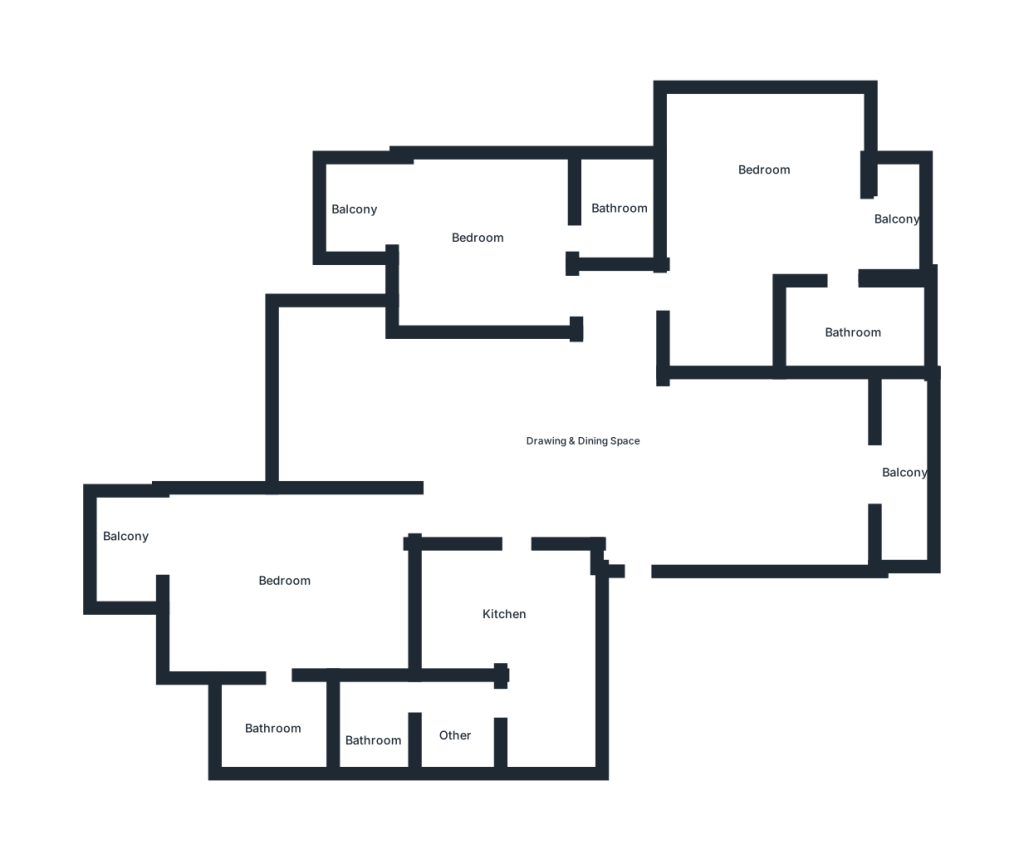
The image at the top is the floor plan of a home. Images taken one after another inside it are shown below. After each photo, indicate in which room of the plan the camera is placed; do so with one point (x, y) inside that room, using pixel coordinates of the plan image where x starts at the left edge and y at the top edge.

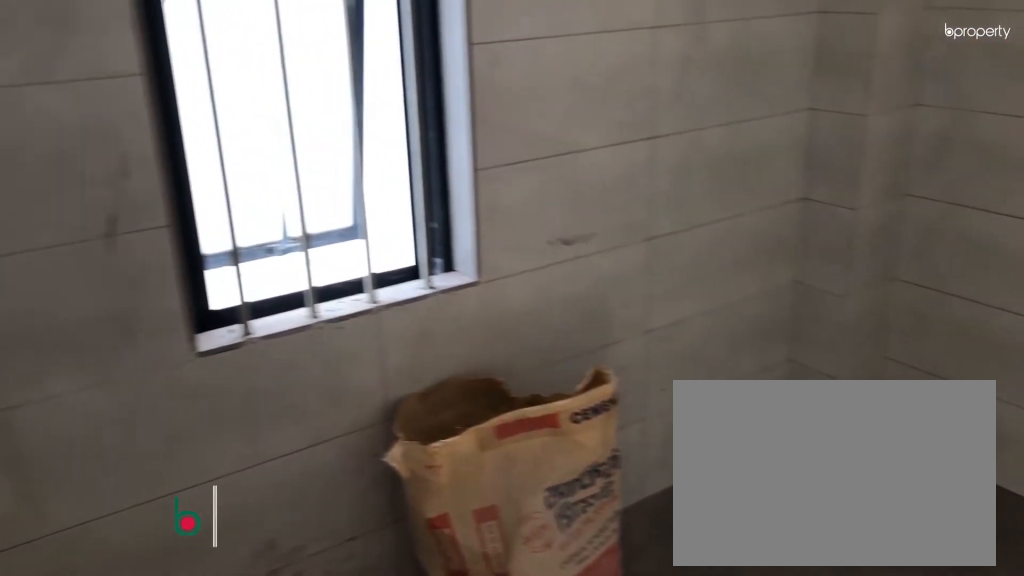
(620, 215)
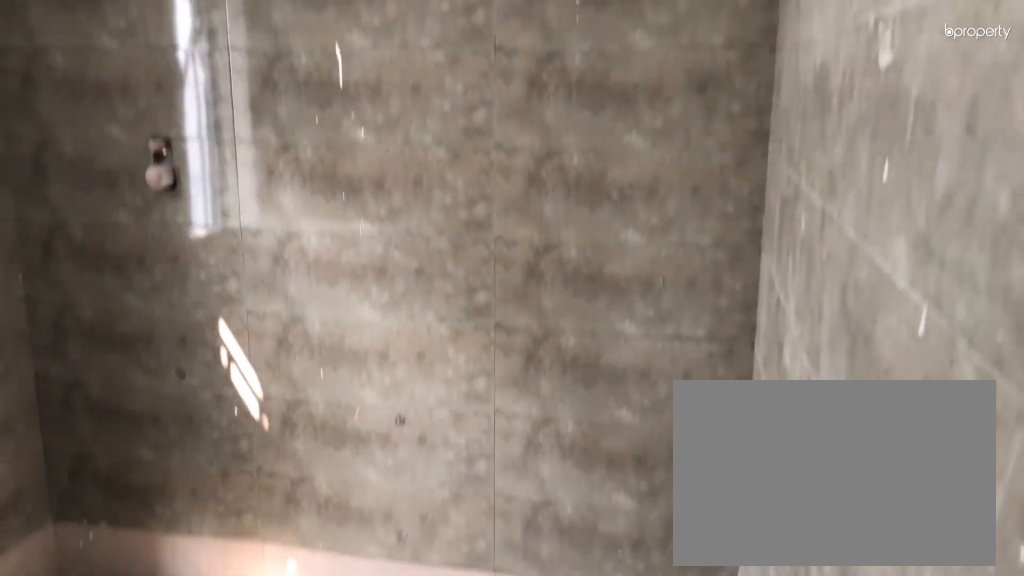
(290, 721)
